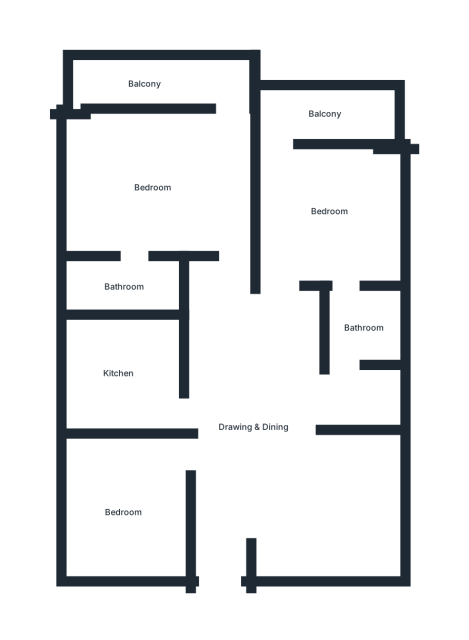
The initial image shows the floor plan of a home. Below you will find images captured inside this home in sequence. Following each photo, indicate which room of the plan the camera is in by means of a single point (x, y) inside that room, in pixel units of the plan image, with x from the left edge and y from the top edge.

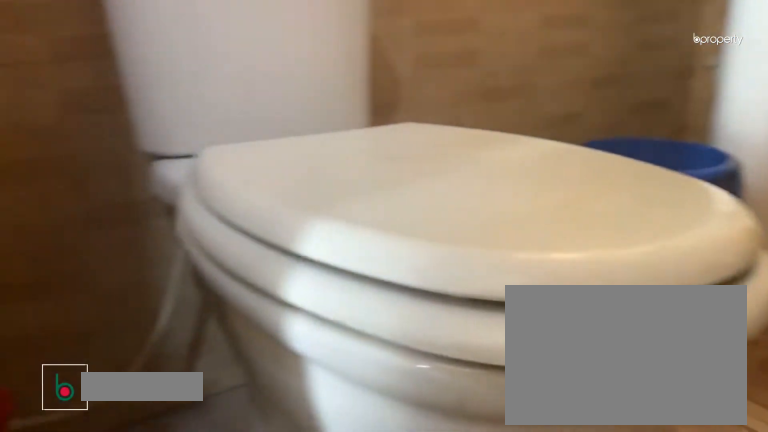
(363, 331)
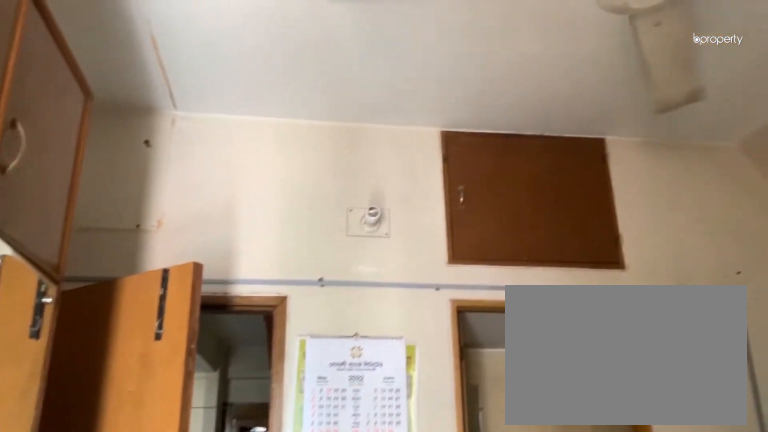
(157, 180)
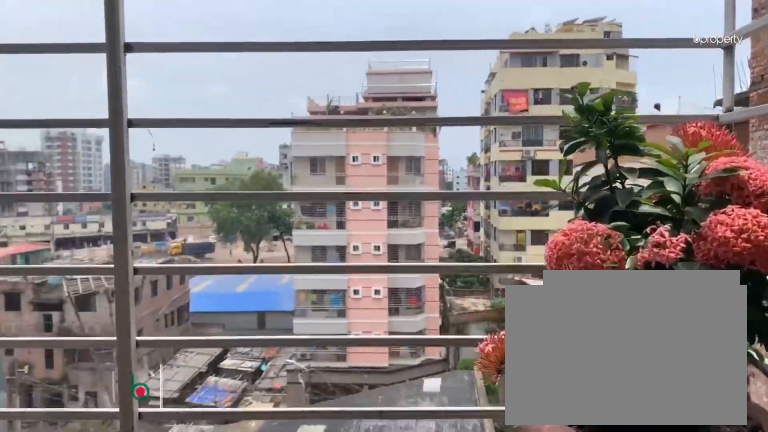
(174, 86)
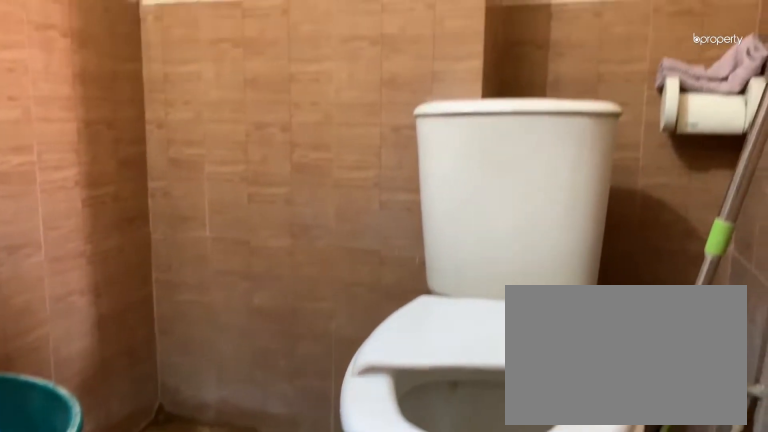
(123, 287)
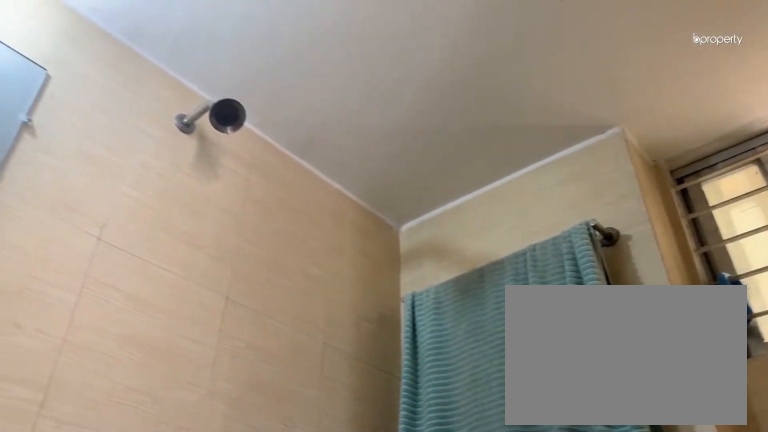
(123, 287)
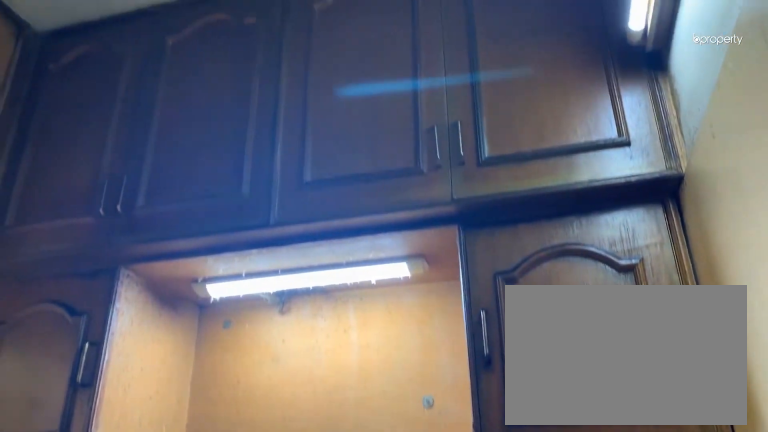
(124, 373)
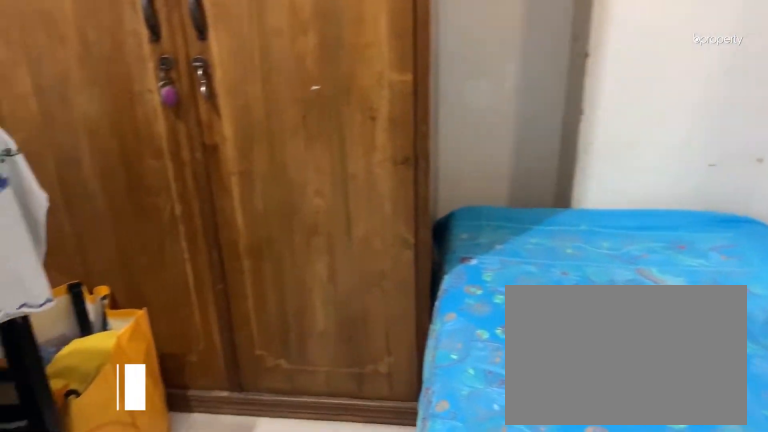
(122, 510)
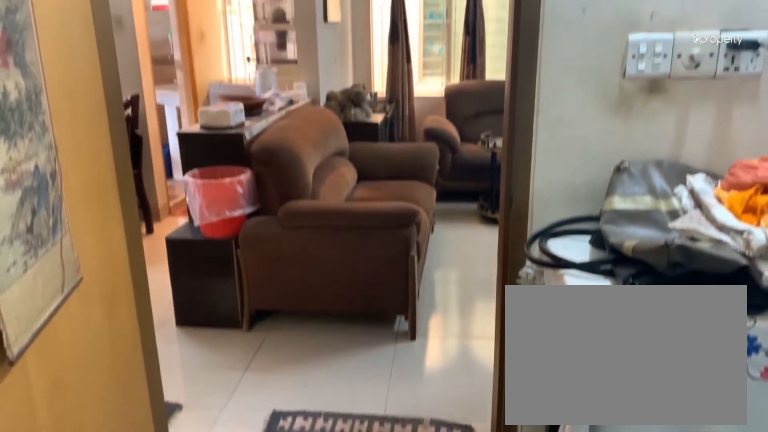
(122, 510)
